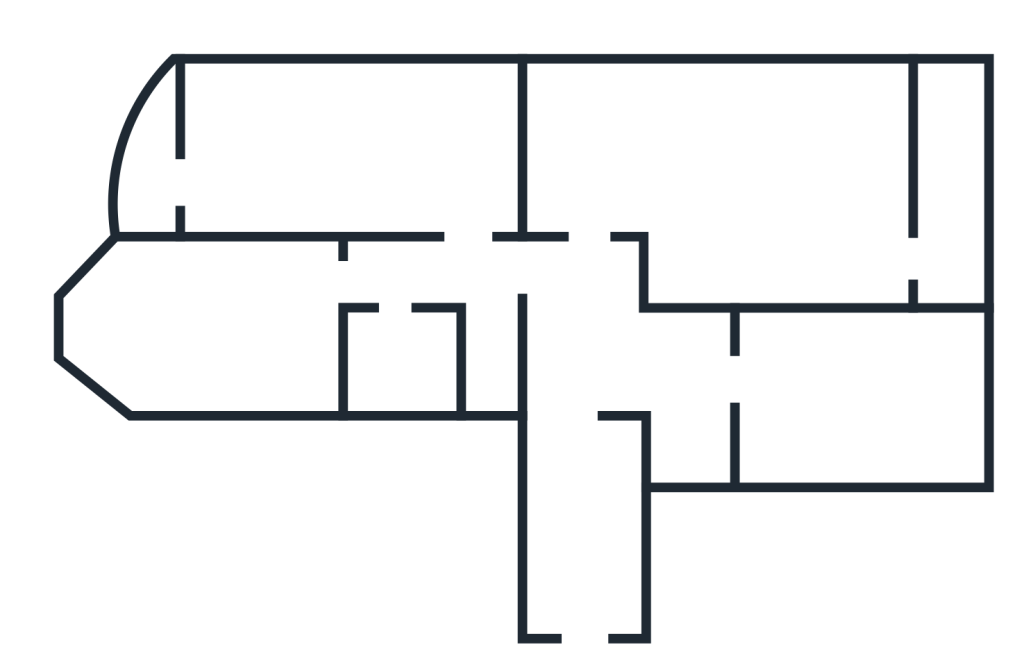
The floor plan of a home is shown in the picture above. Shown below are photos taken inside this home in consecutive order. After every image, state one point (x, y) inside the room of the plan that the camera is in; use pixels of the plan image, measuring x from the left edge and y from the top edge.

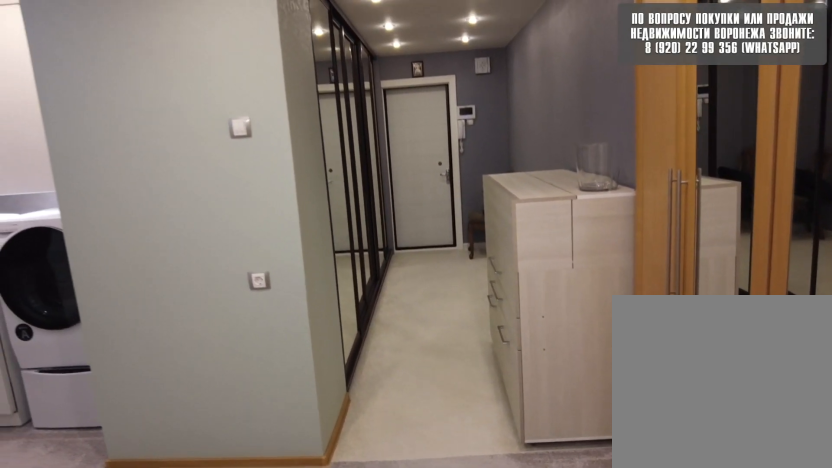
(591, 607)
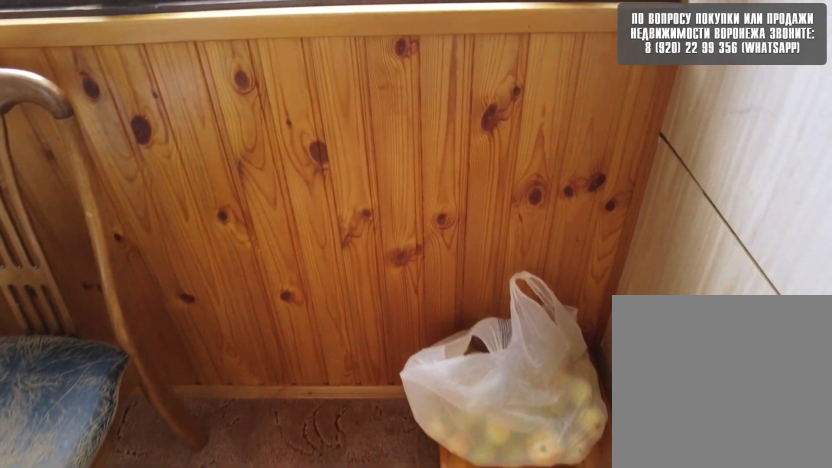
(971, 249)
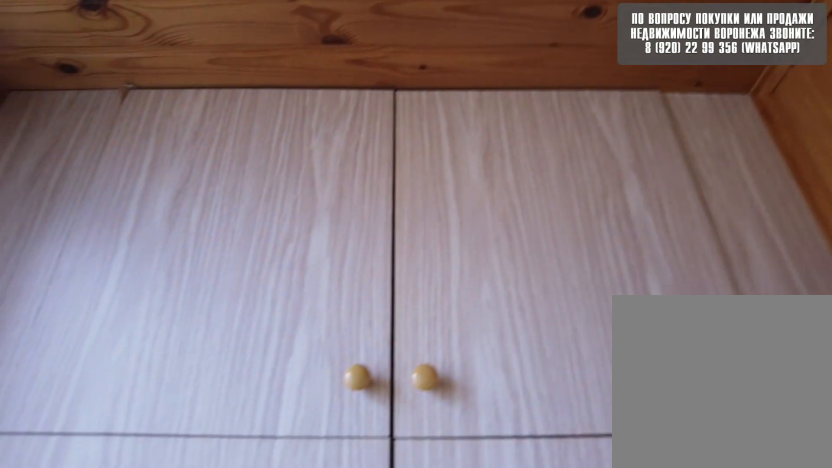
(971, 249)
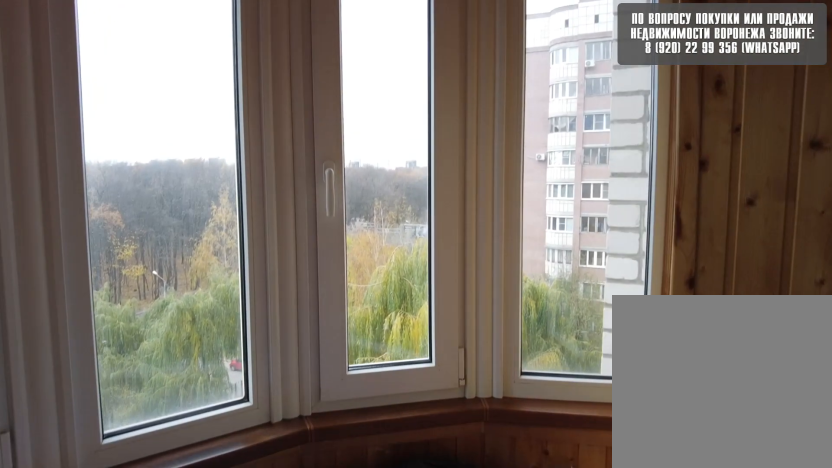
(159, 170)
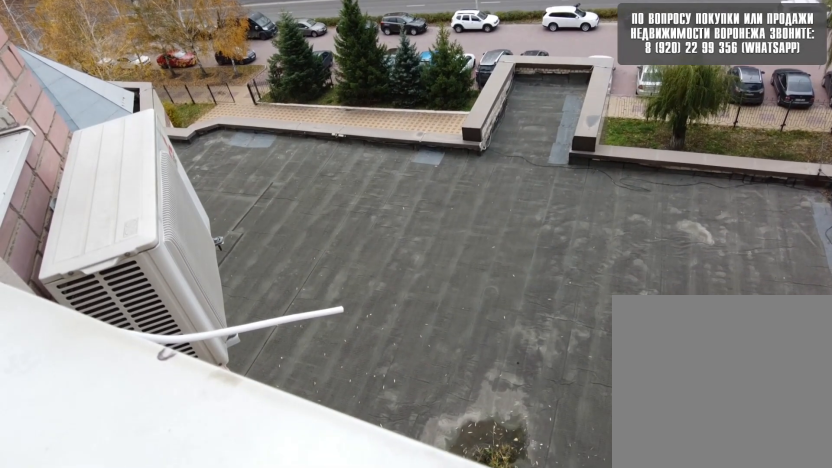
(159, 170)
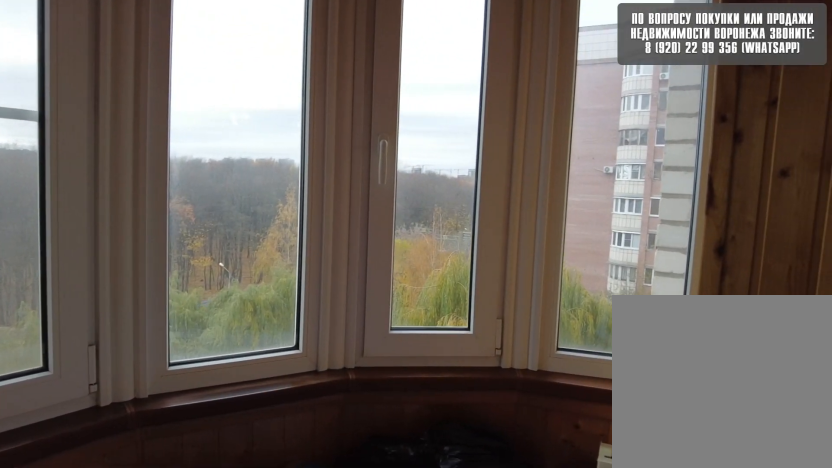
(159, 170)
